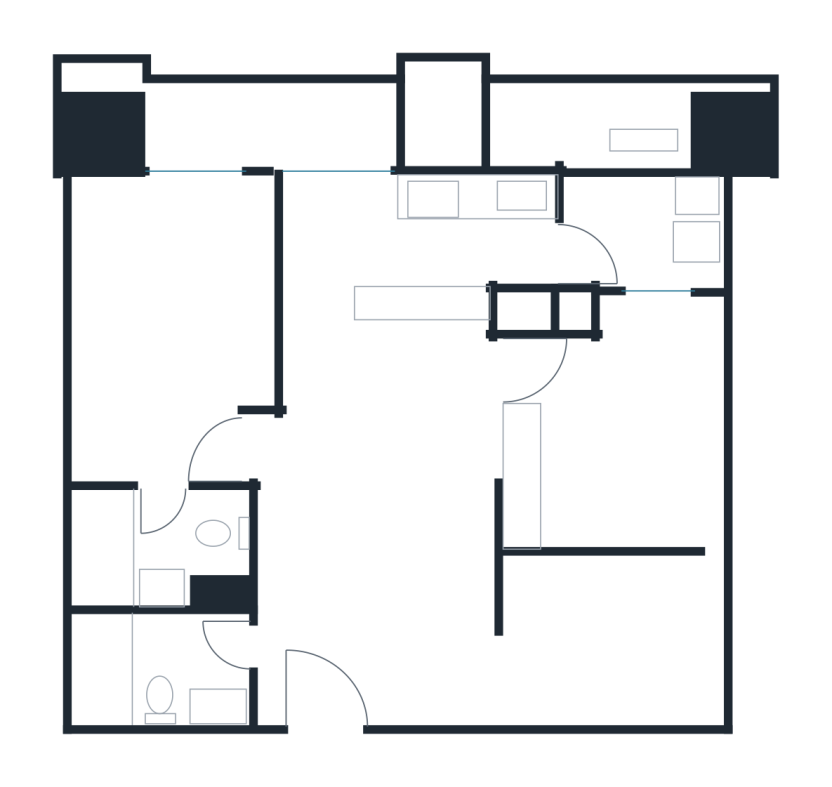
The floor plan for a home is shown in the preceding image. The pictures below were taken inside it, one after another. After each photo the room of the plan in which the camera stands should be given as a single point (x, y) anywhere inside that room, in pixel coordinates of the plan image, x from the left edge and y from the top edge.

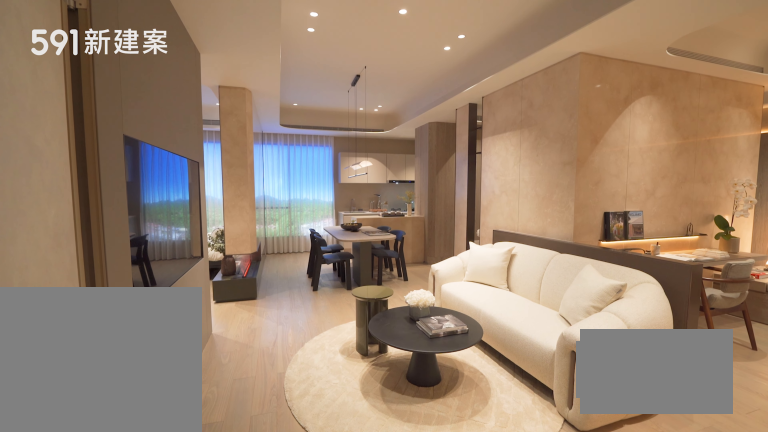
(375, 578)
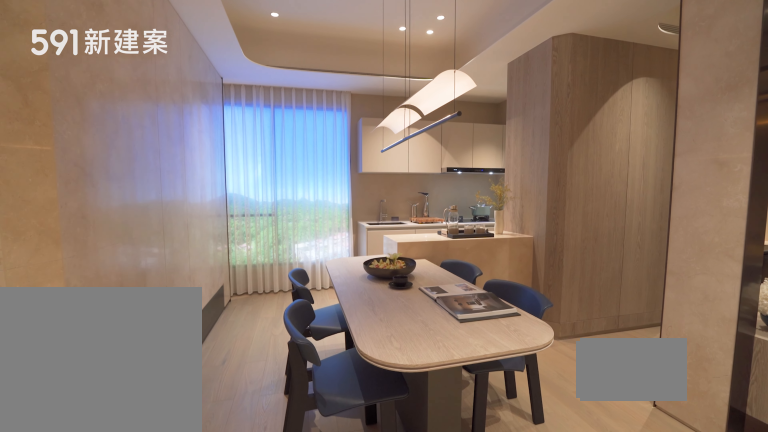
(392, 371)
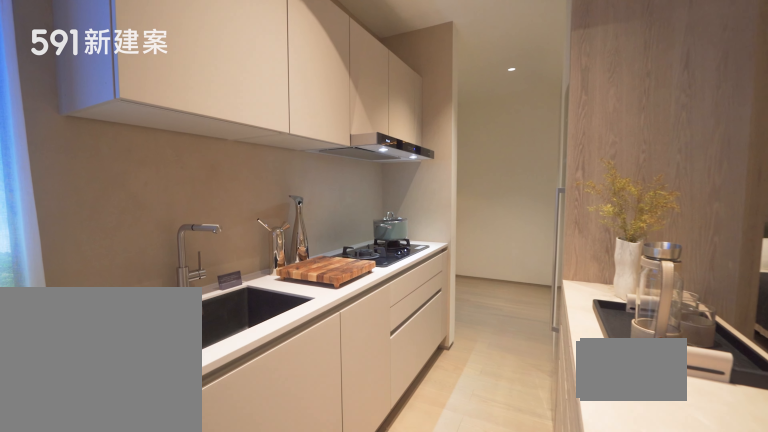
(481, 239)
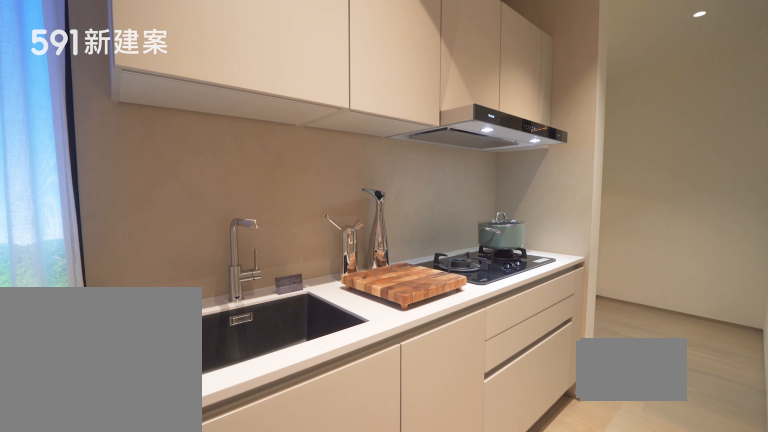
(481, 239)
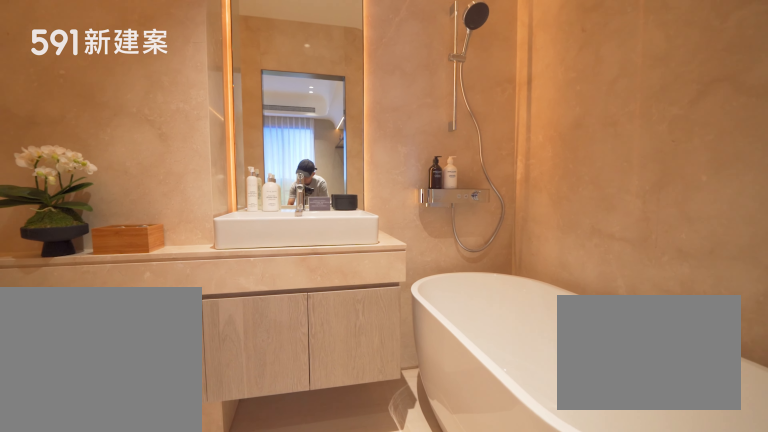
(163, 549)
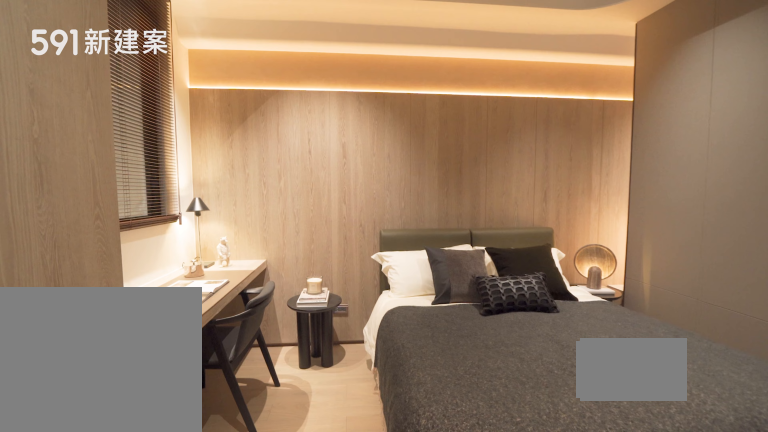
(620, 433)
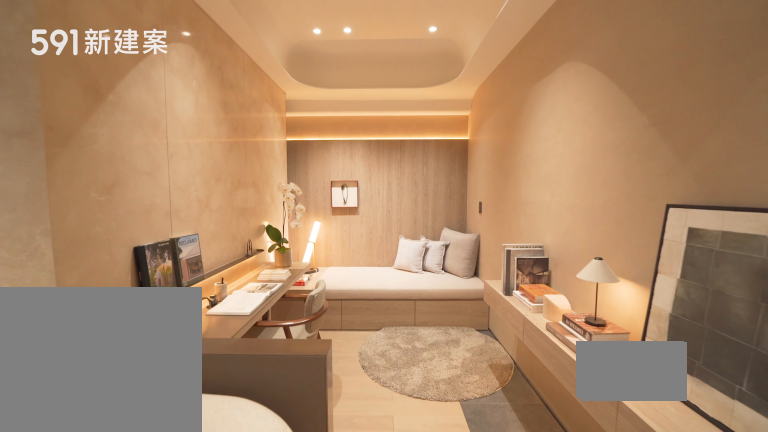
(618, 639)
